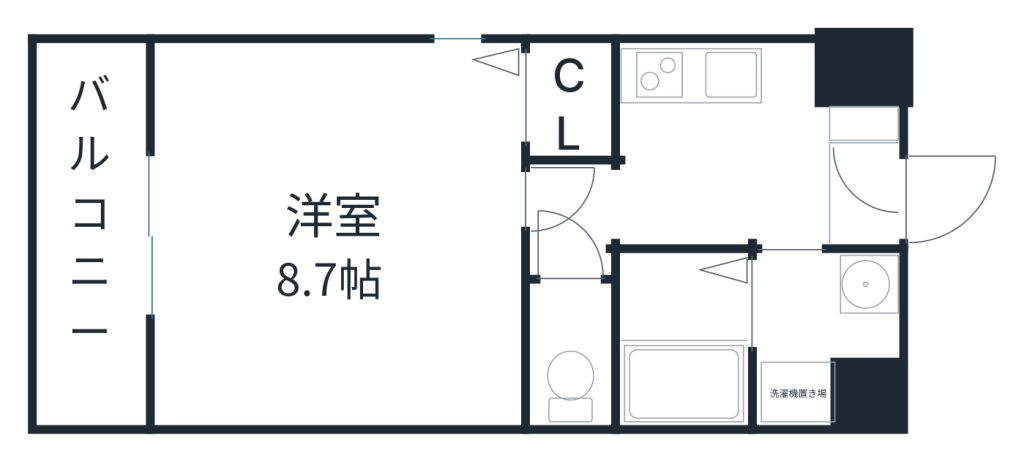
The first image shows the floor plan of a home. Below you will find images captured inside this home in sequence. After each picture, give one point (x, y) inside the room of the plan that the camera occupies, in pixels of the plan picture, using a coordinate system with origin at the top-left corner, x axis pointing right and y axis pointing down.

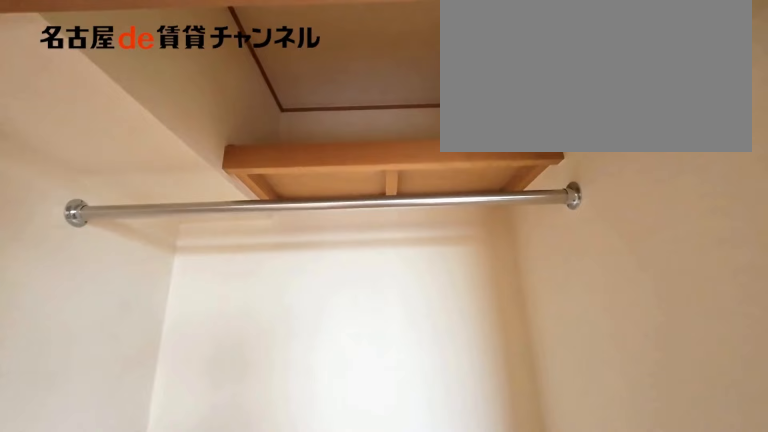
(567, 103)
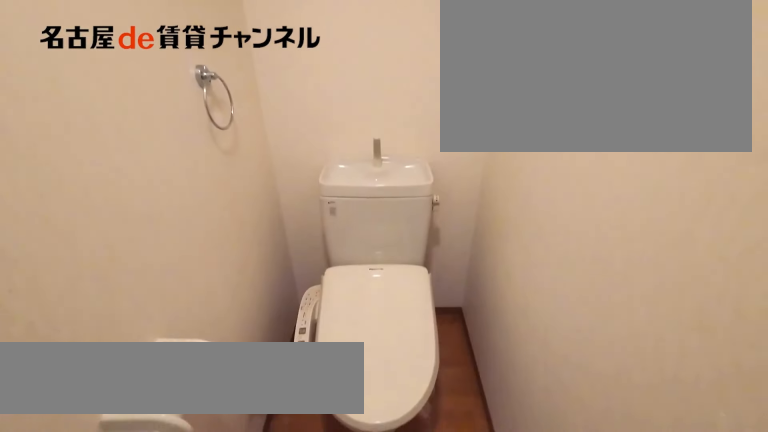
(571, 353)
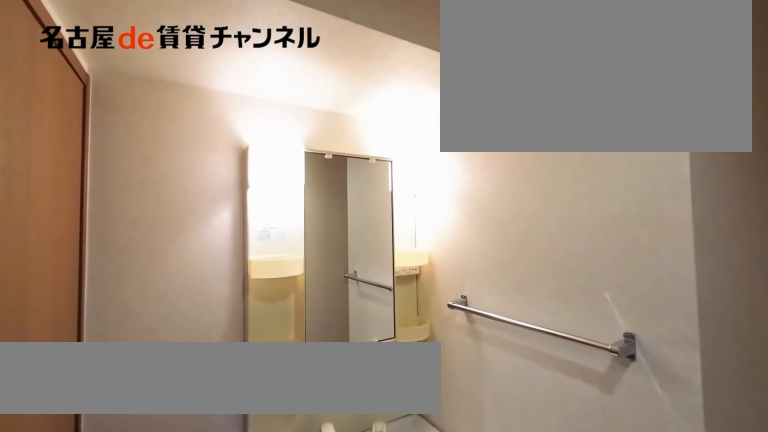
(828, 337)
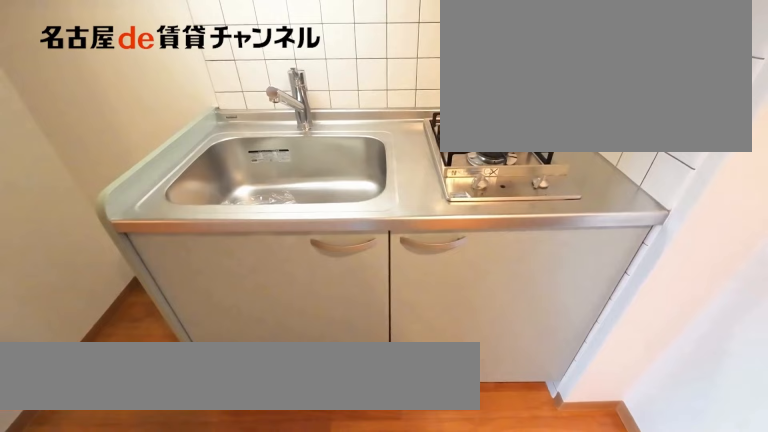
(715, 74)
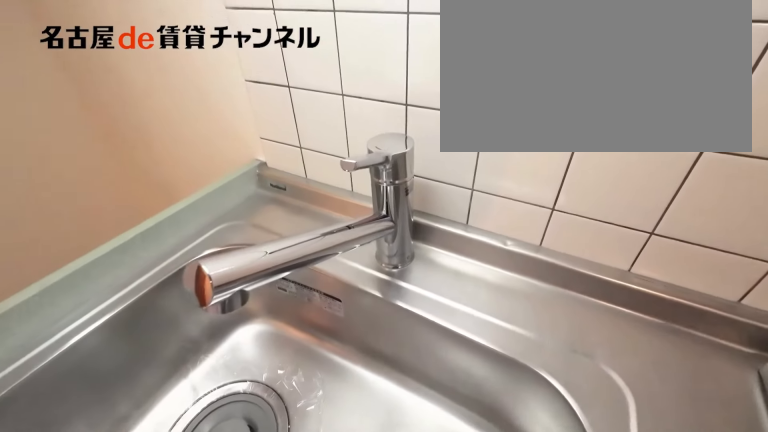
(714, 74)
